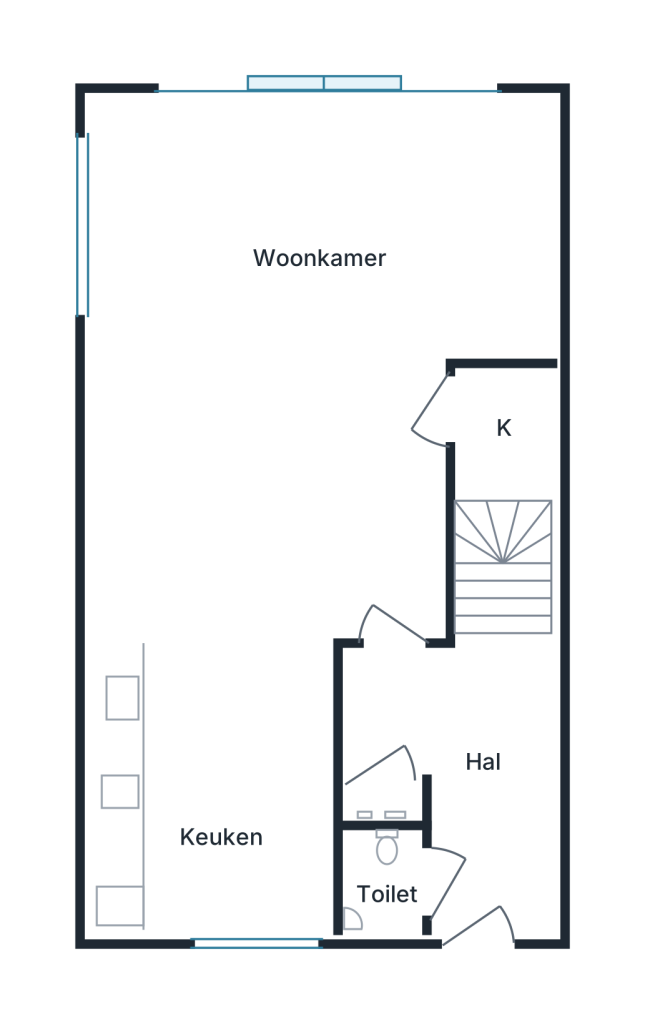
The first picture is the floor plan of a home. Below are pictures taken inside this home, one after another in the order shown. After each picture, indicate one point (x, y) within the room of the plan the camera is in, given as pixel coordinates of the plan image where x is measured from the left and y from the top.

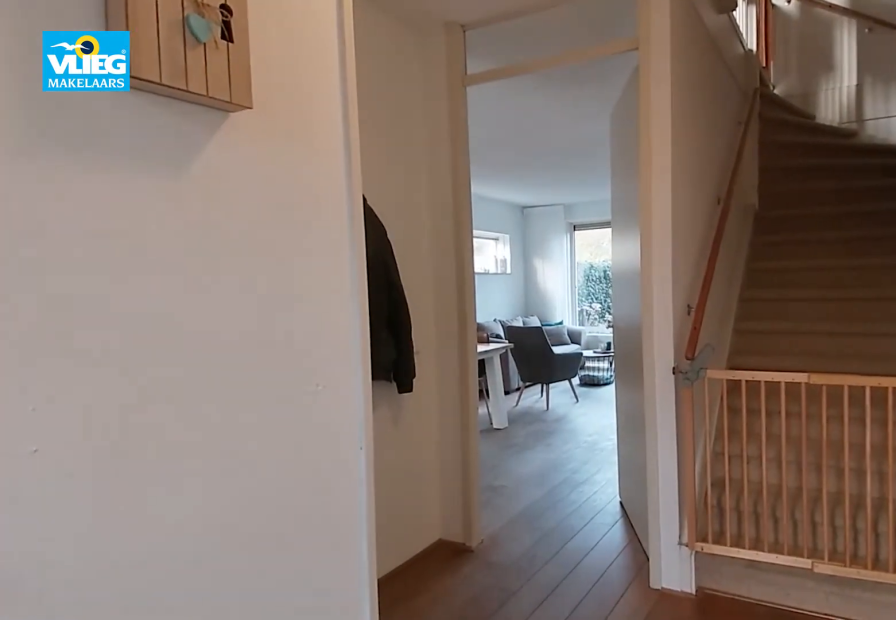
(464, 767)
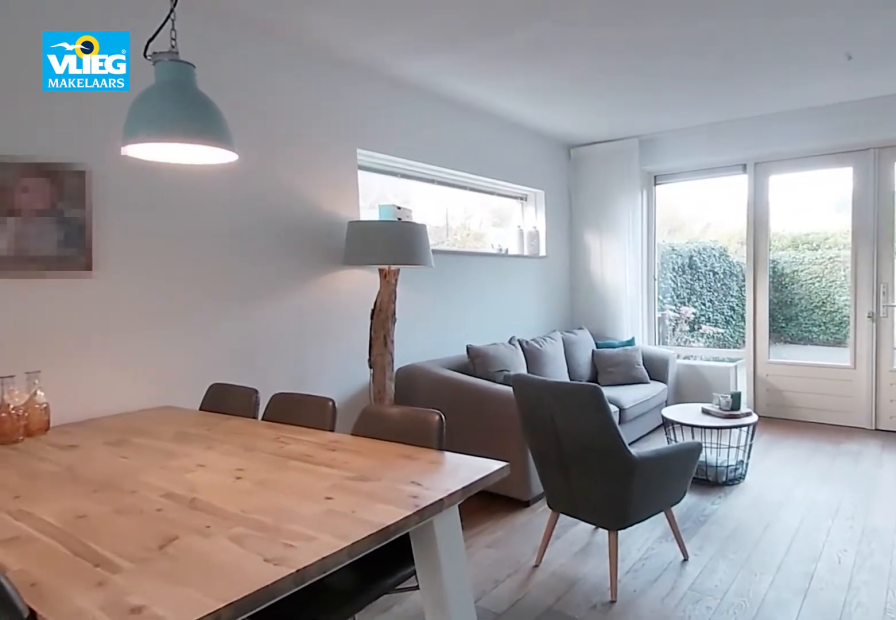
(290, 341)
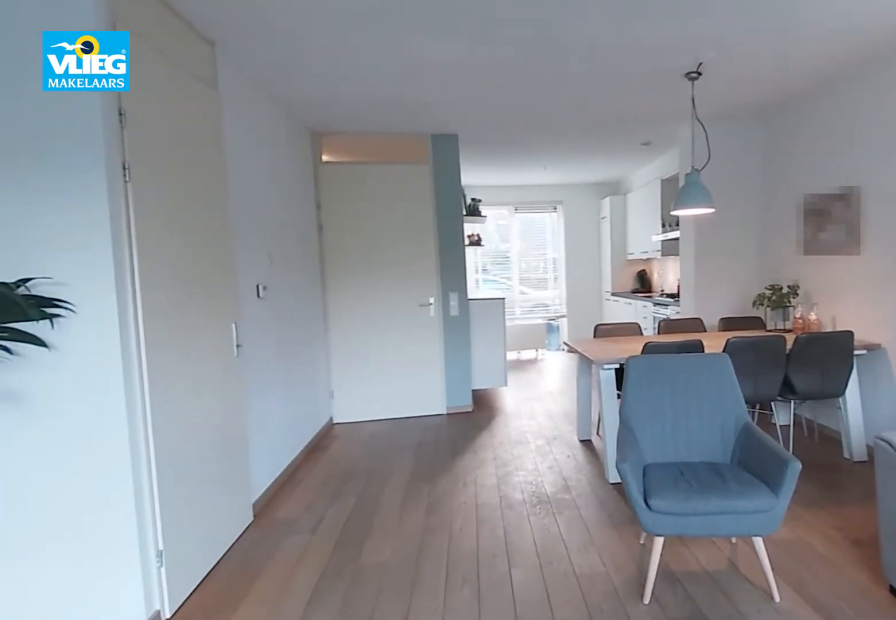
(290, 341)
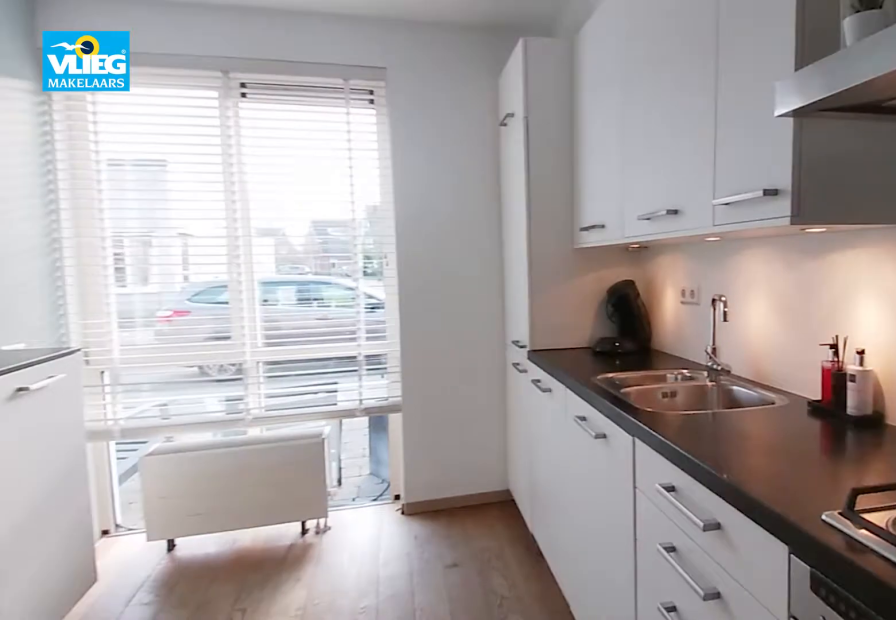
(214, 786)
